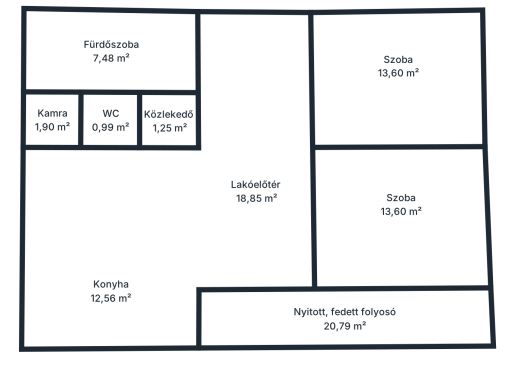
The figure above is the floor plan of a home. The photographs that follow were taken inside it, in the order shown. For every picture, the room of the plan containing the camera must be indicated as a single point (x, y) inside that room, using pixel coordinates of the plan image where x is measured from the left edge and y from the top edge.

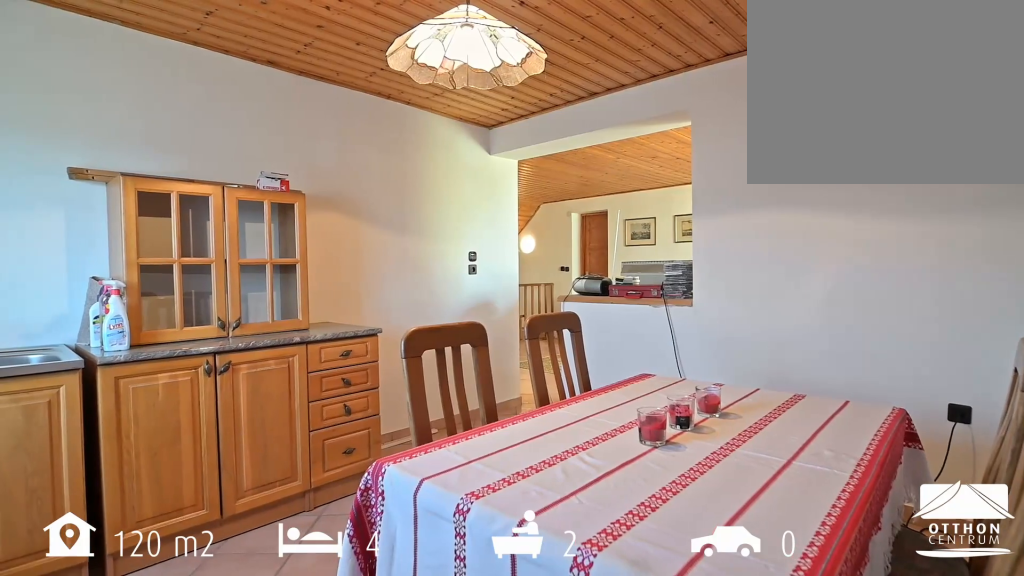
(110, 305)
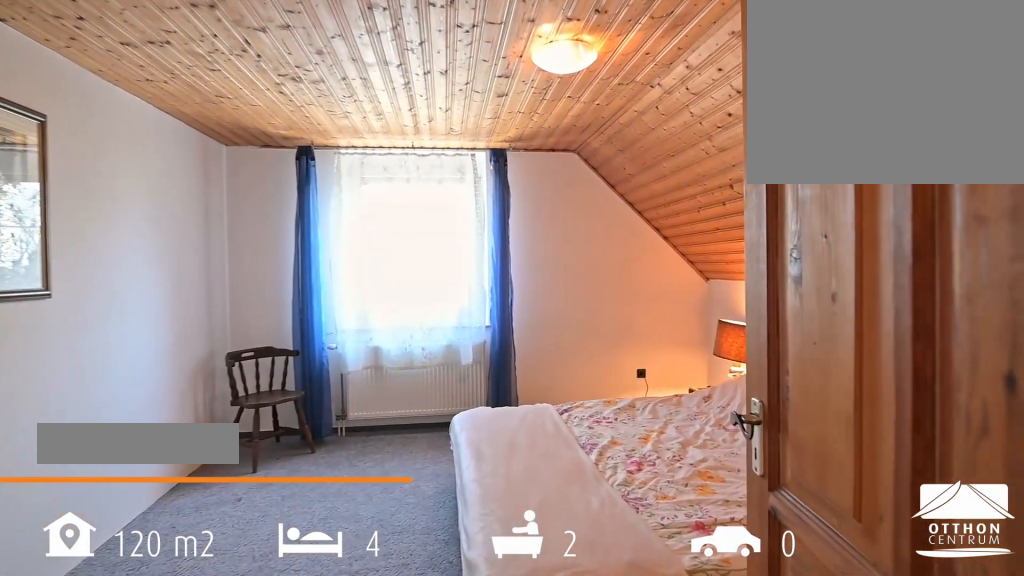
(400, 104)
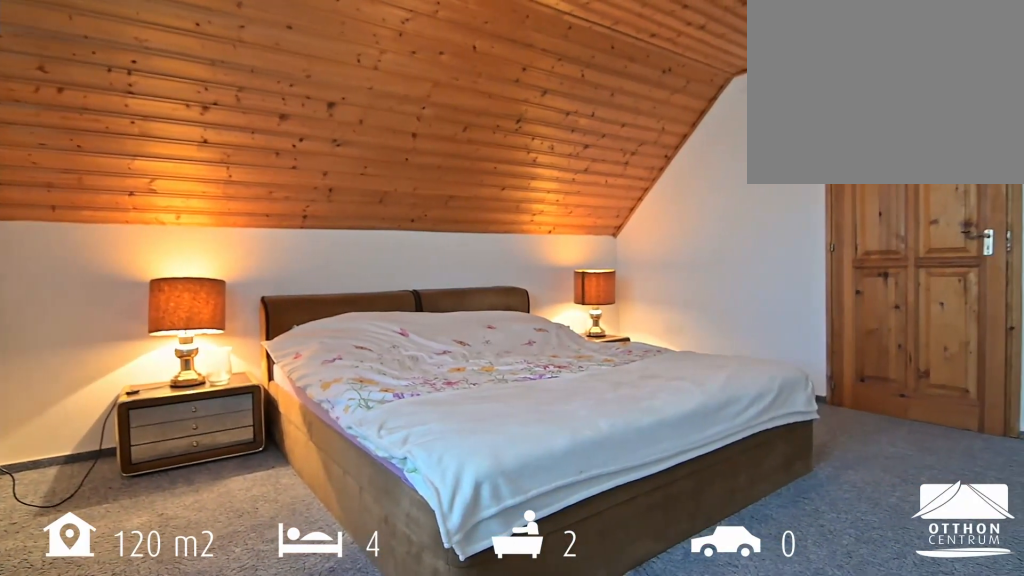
(400, 104)
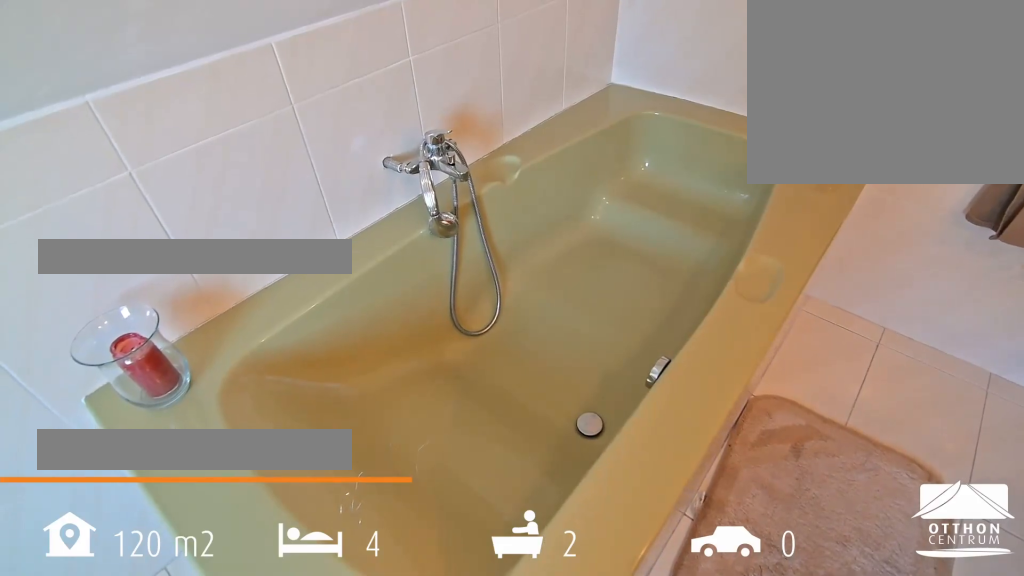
(114, 67)
